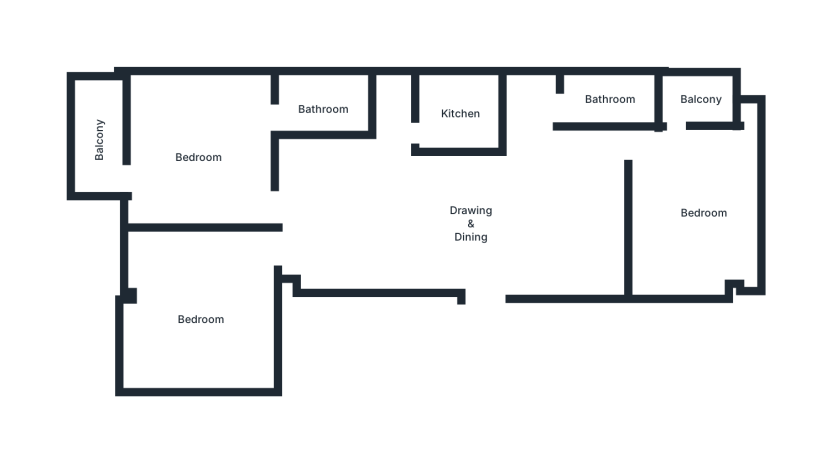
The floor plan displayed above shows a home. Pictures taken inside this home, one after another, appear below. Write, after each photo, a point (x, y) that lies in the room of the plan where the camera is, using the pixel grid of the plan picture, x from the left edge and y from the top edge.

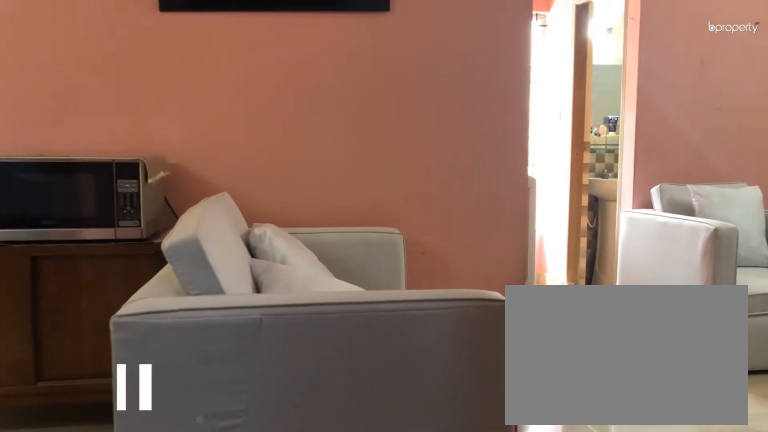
(529, 224)
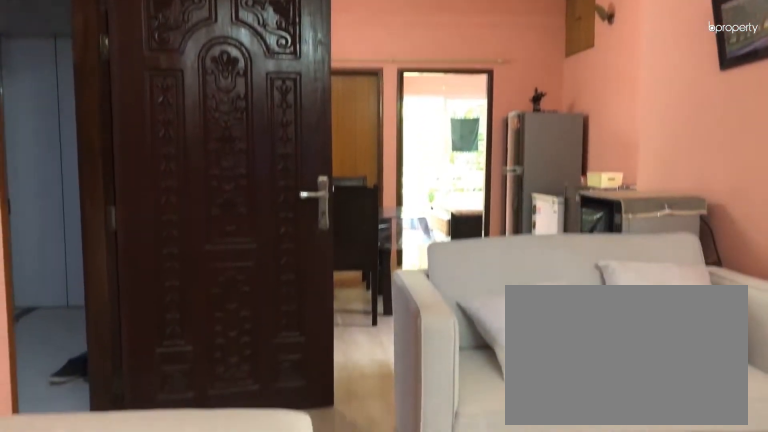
(574, 224)
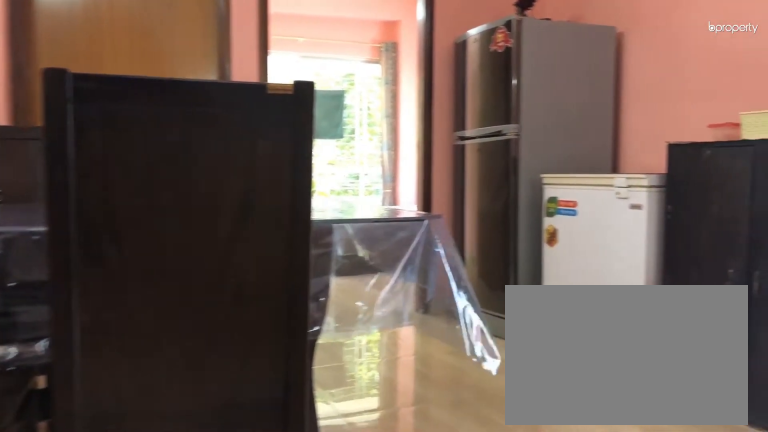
(389, 224)
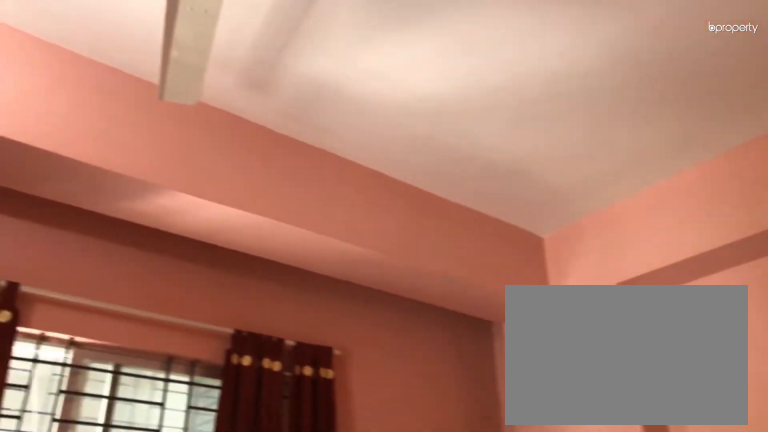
(708, 206)
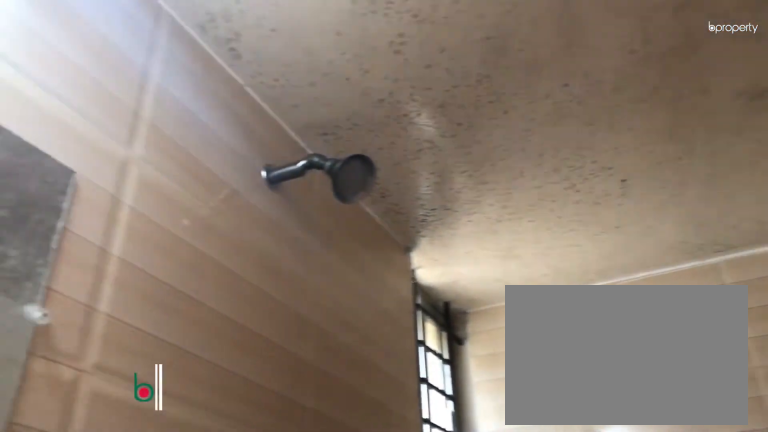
(606, 98)
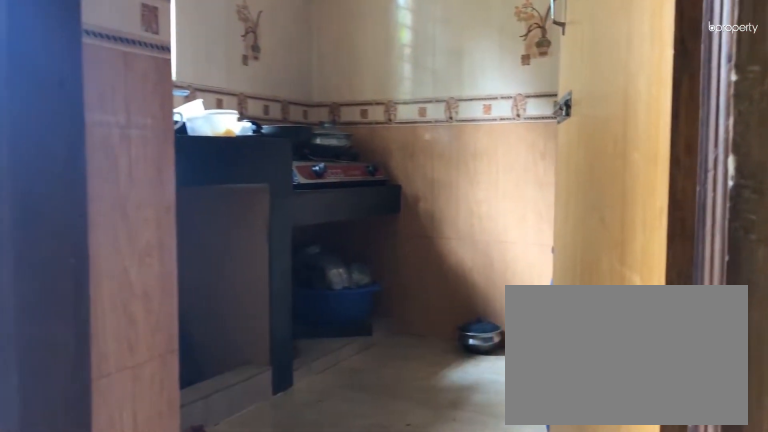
(456, 114)
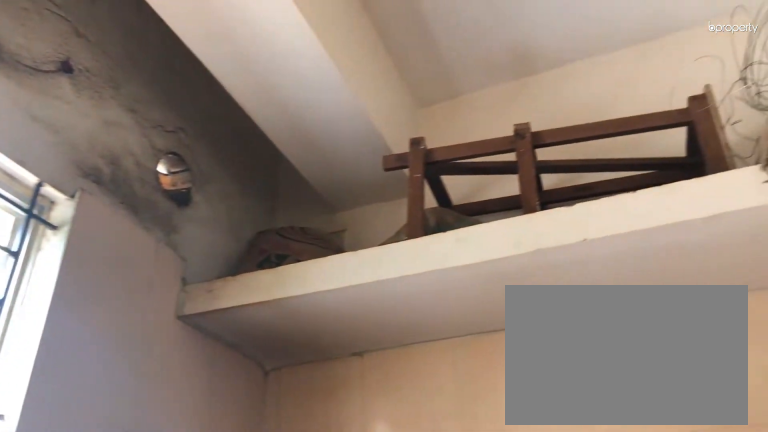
(455, 113)
